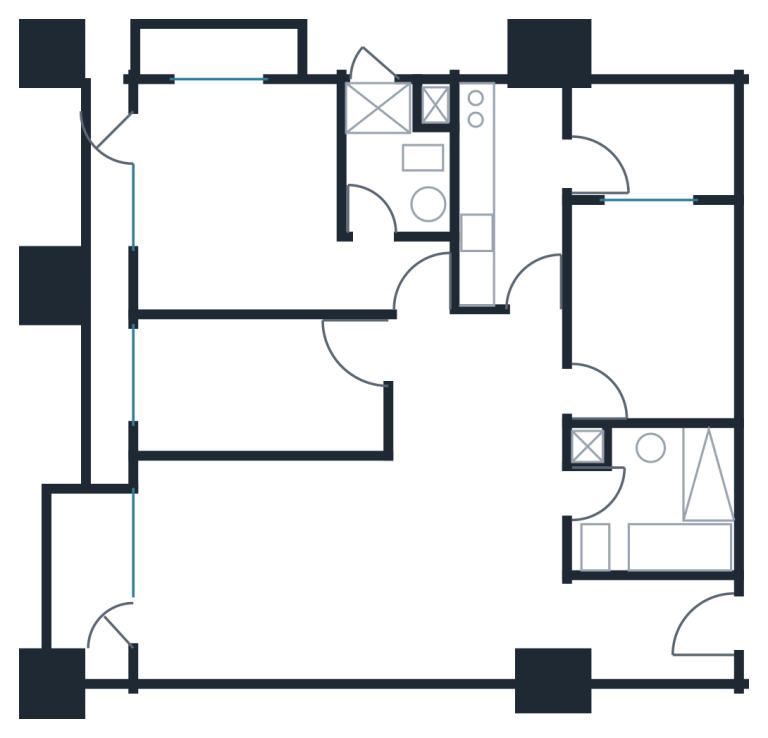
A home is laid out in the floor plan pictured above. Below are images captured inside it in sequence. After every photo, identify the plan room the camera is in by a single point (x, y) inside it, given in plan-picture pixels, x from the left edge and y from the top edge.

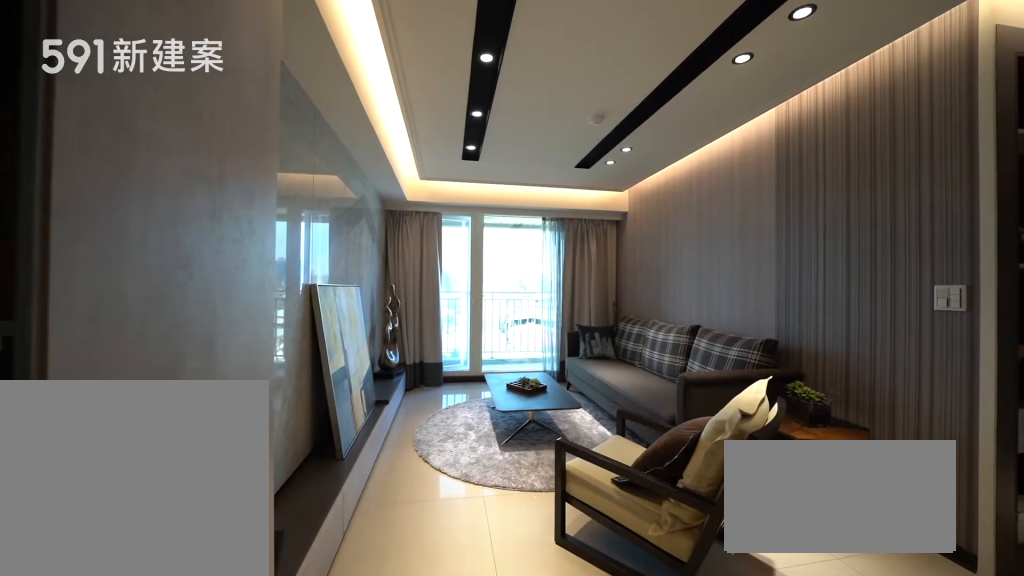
(260, 565)
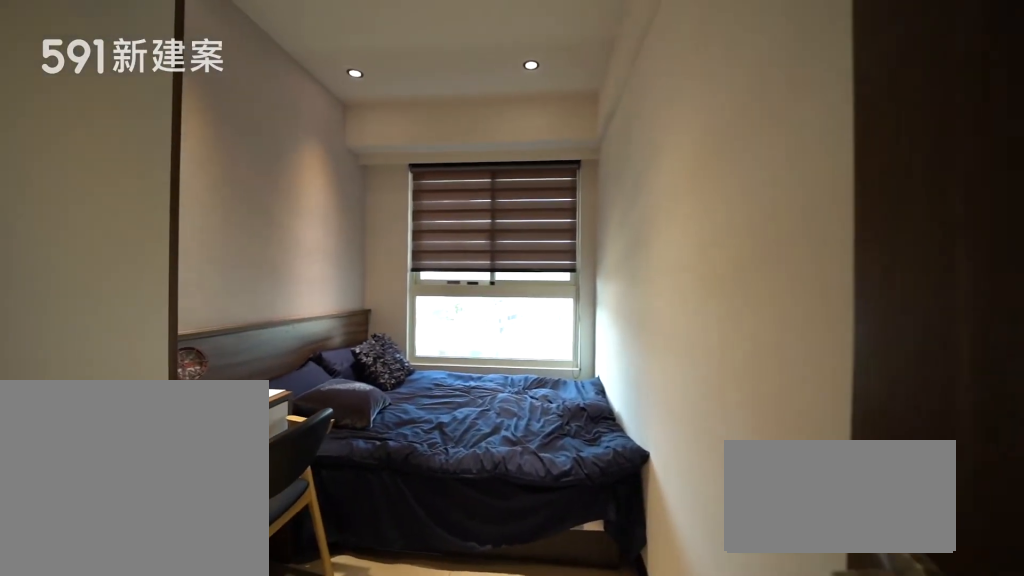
(256, 387)
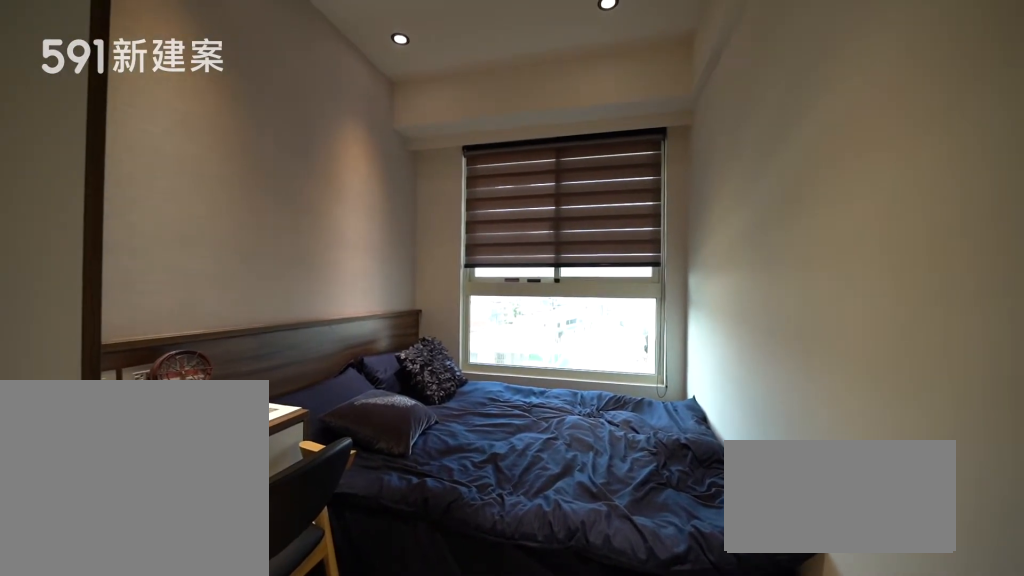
(256, 387)
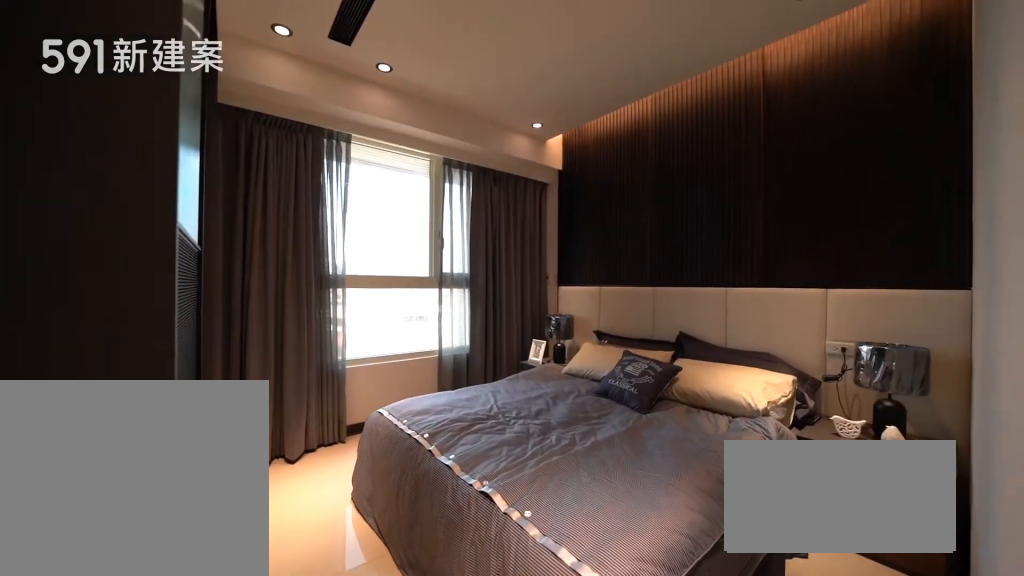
(258, 205)
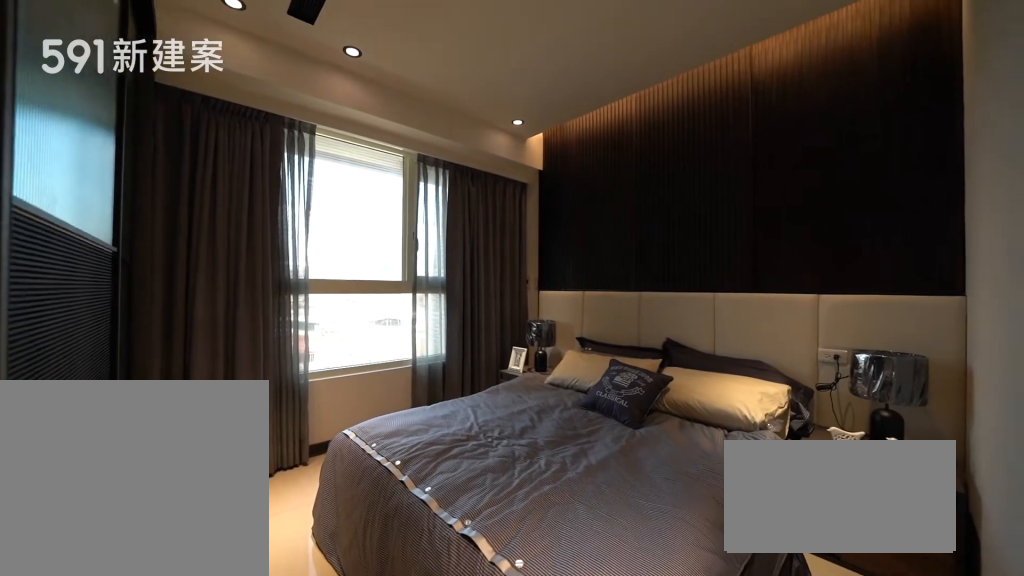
(258, 205)
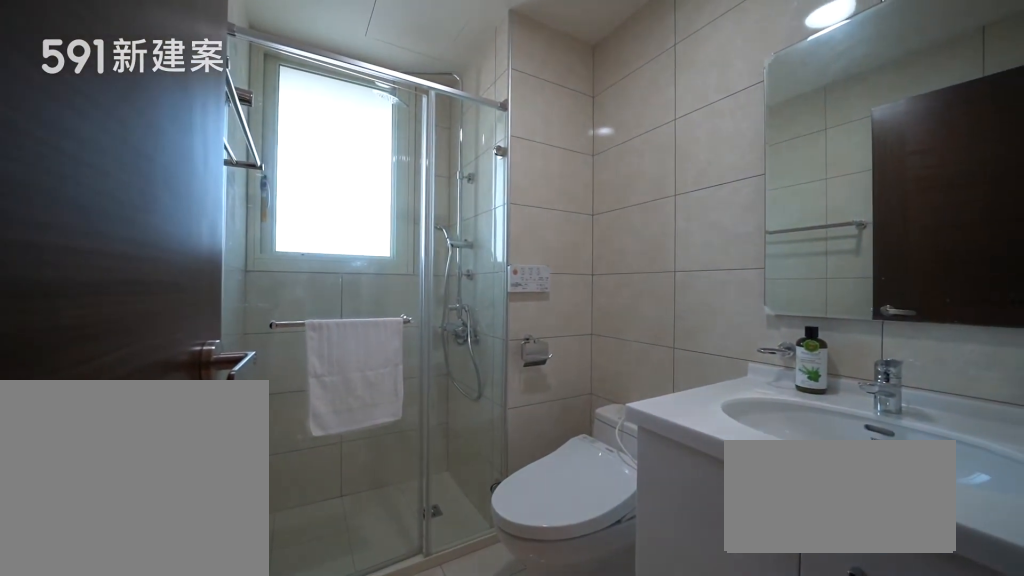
(398, 152)
